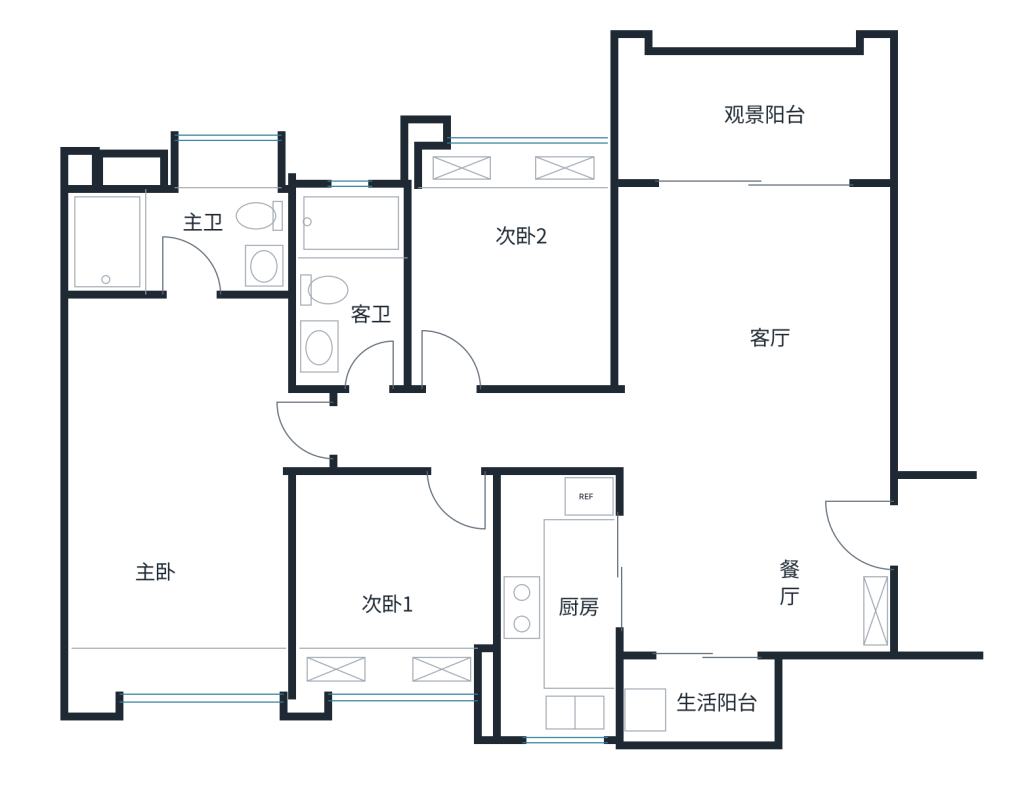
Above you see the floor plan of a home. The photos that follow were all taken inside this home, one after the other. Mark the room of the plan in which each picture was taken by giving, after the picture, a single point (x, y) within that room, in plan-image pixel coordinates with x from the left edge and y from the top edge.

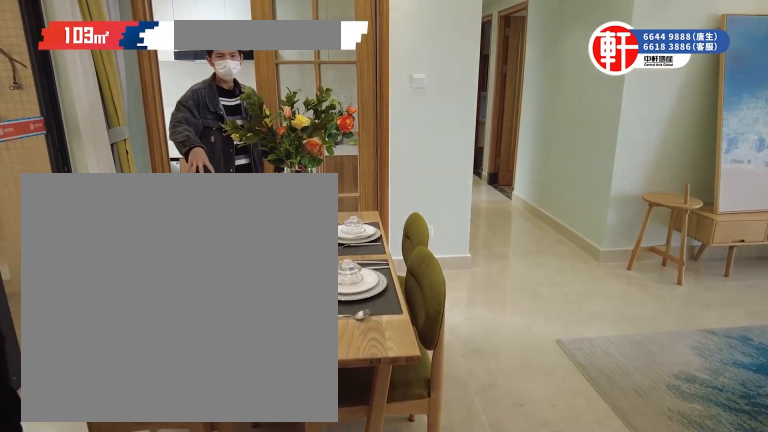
(759, 571)
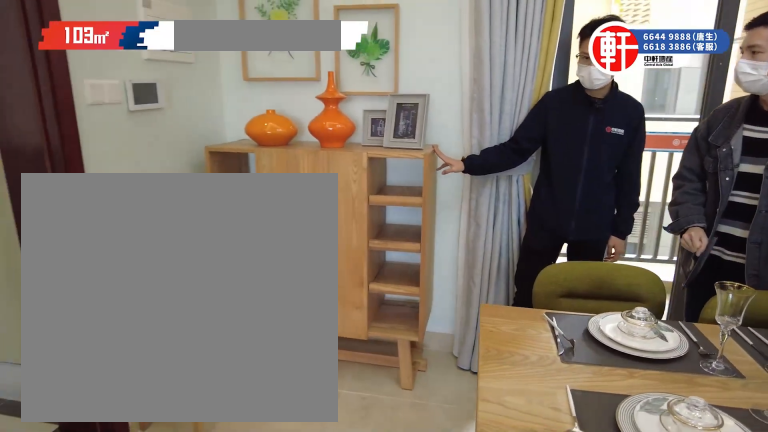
(759, 571)
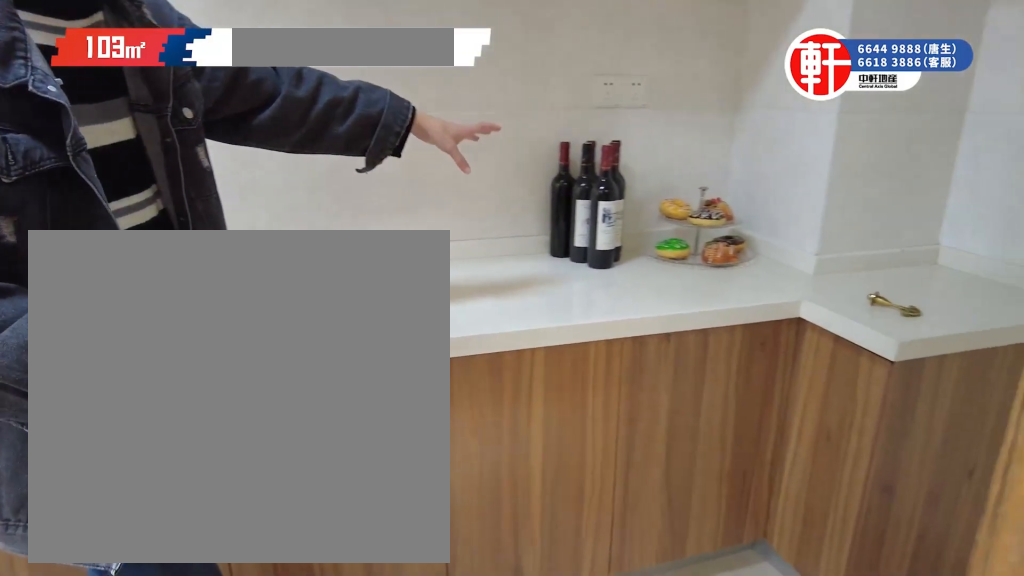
(559, 616)
